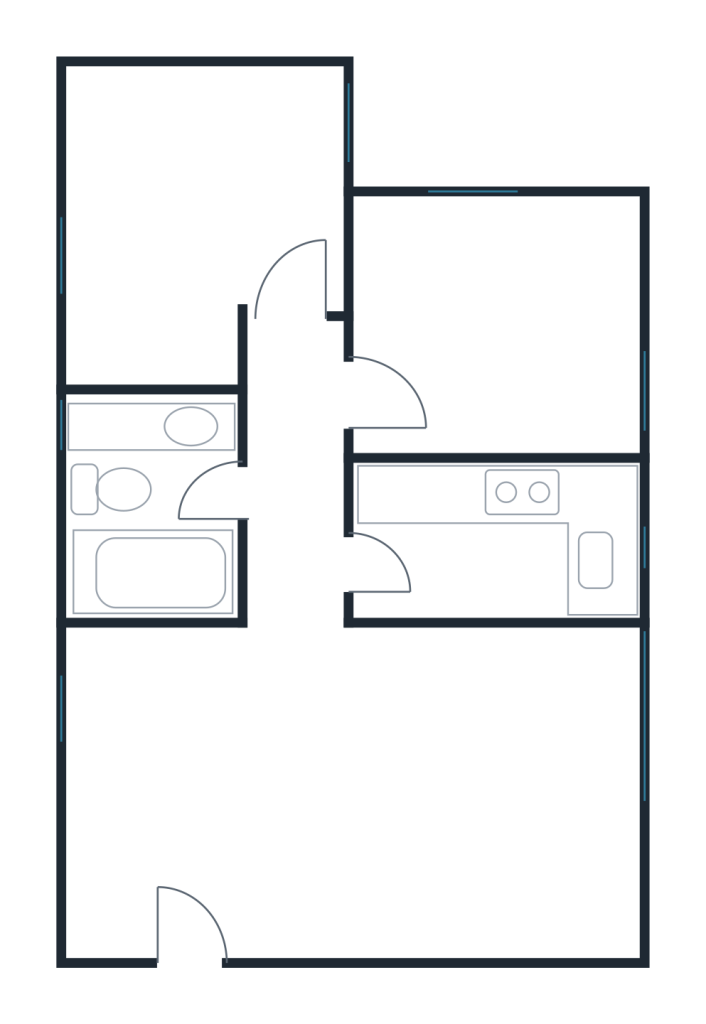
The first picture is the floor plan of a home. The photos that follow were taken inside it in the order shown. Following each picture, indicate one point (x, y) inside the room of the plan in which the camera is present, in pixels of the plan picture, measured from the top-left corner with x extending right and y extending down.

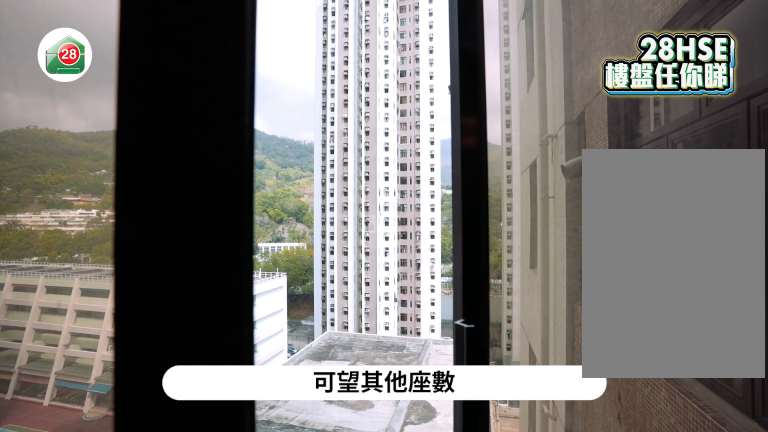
(311, 787)
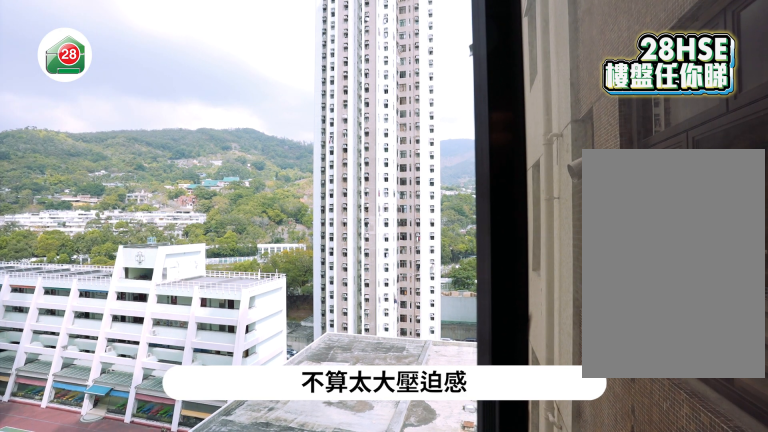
(311, 787)
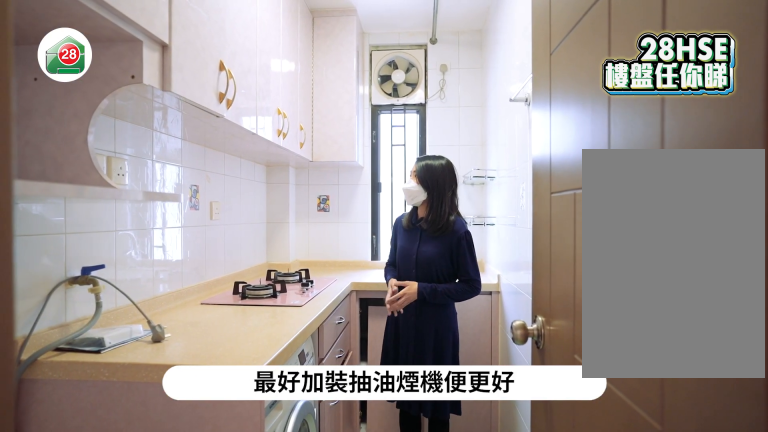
(443, 539)
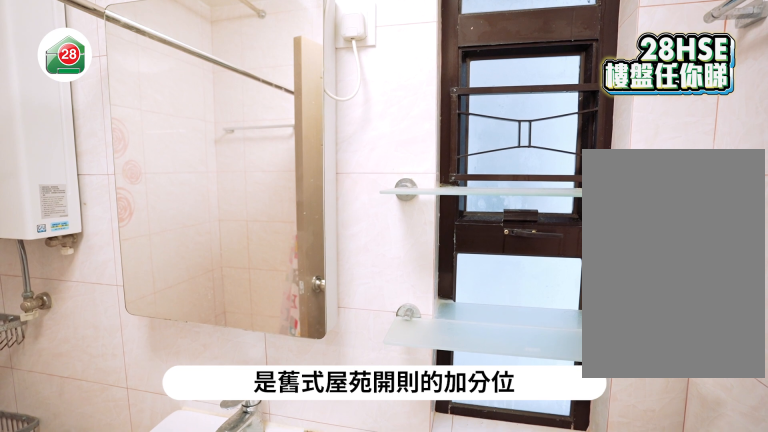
(177, 514)
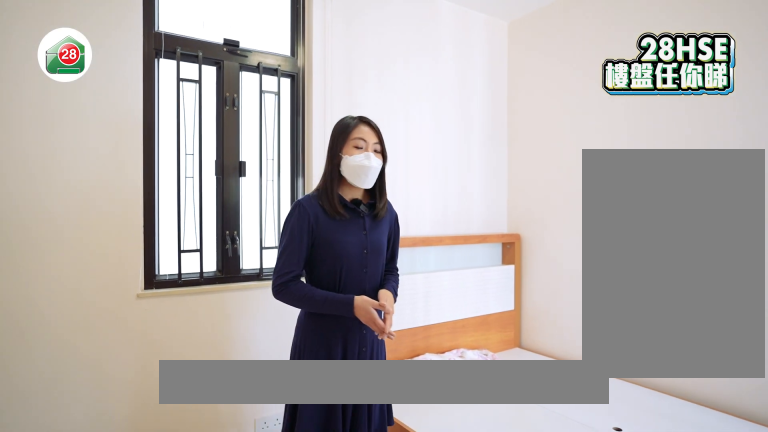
(177, 199)
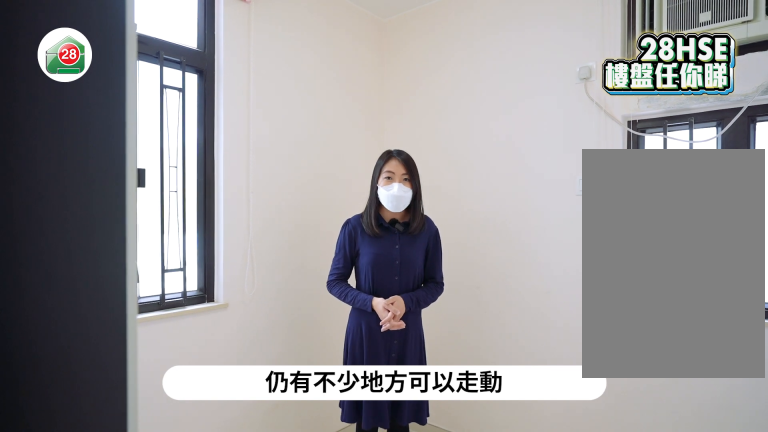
(501, 305)
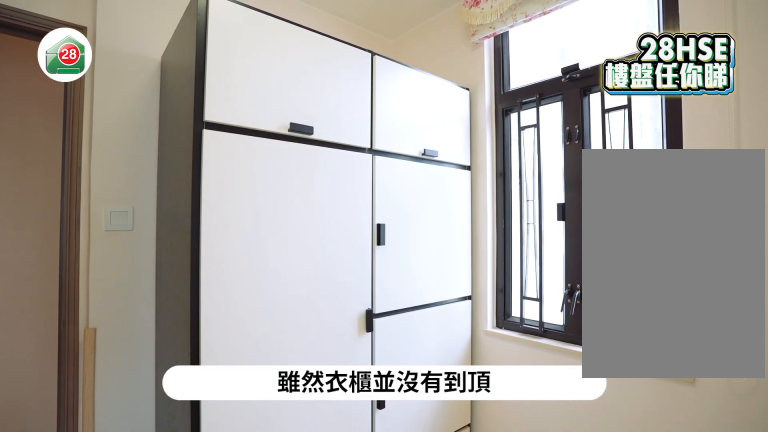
(501, 305)
